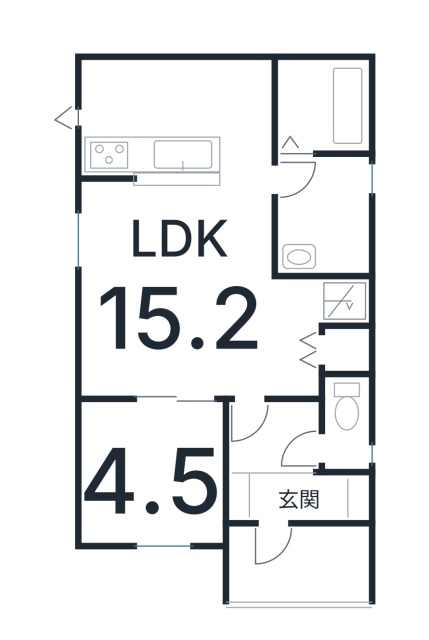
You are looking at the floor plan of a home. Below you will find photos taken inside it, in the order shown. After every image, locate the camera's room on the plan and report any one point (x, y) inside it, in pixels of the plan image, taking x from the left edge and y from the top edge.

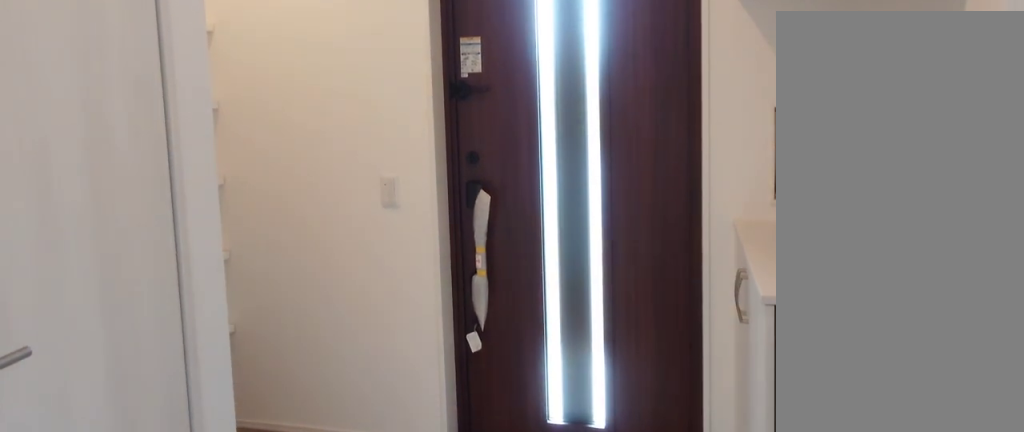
(289, 491)
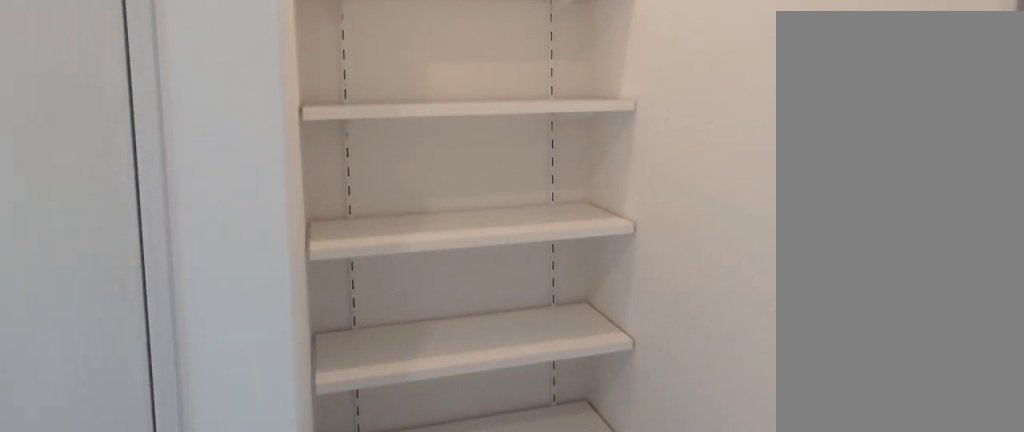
(289, 491)
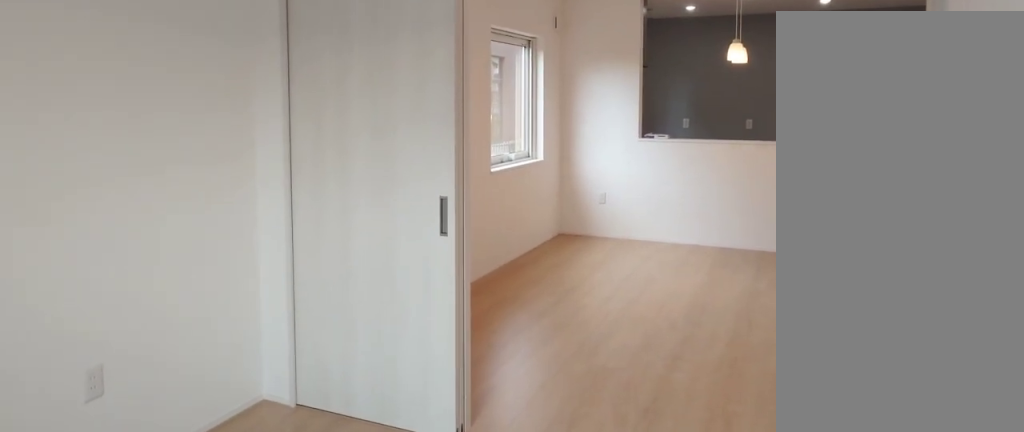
(139, 479)
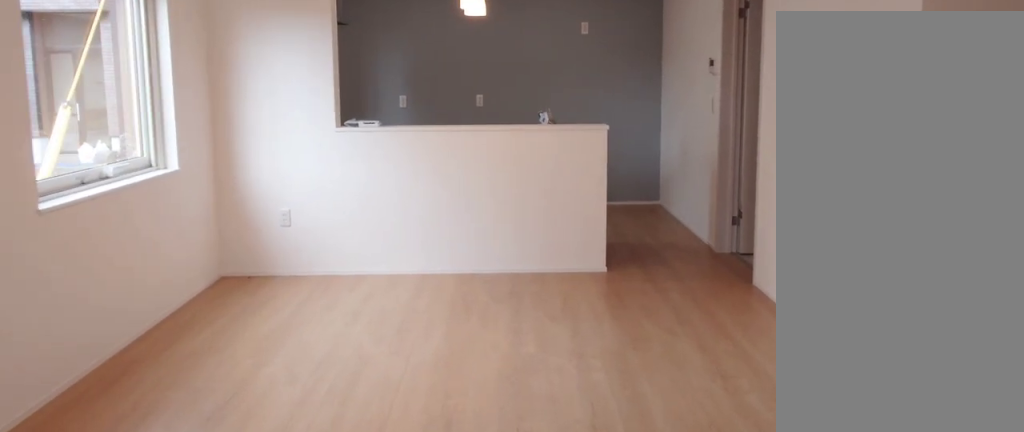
(163, 303)
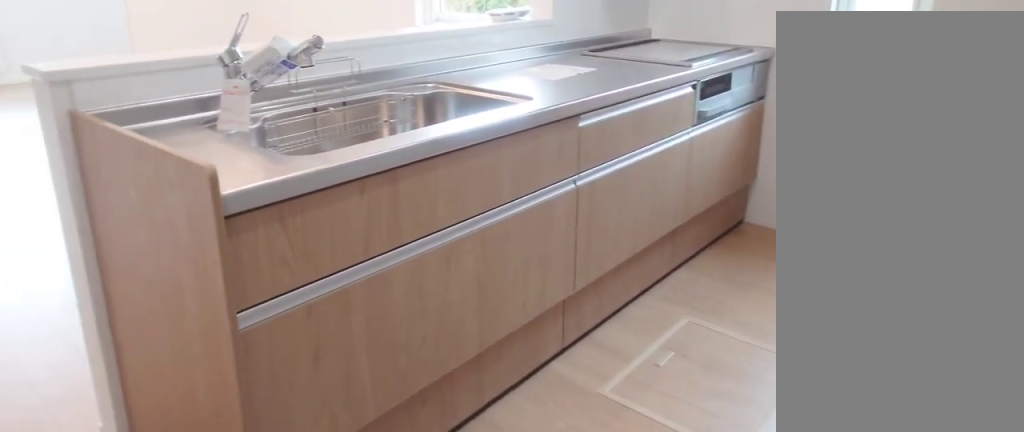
(168, 129)
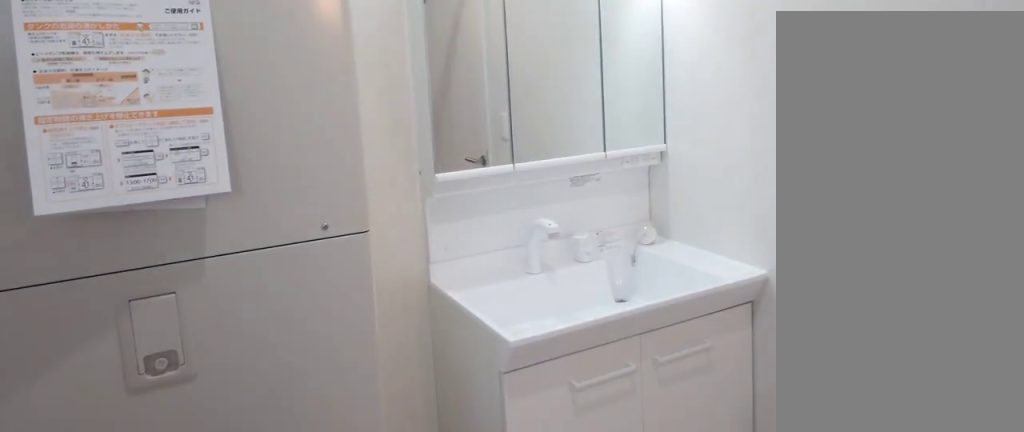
(318, 228)
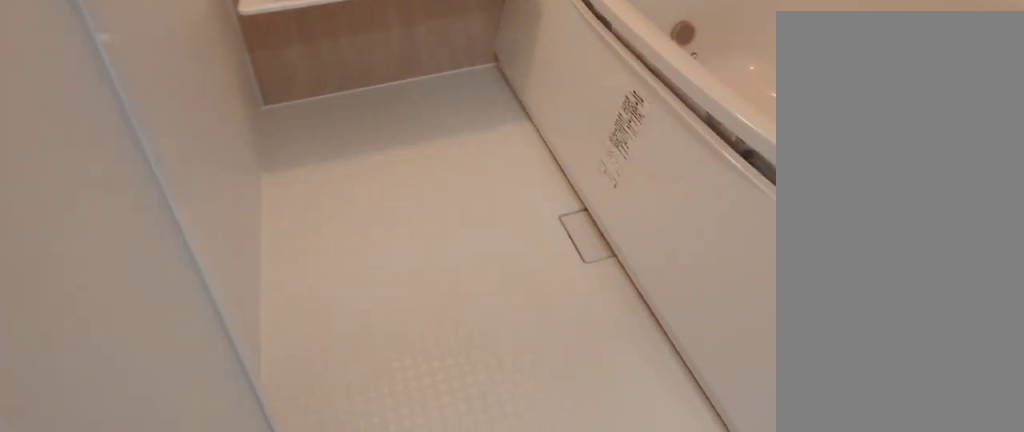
(325, 115)
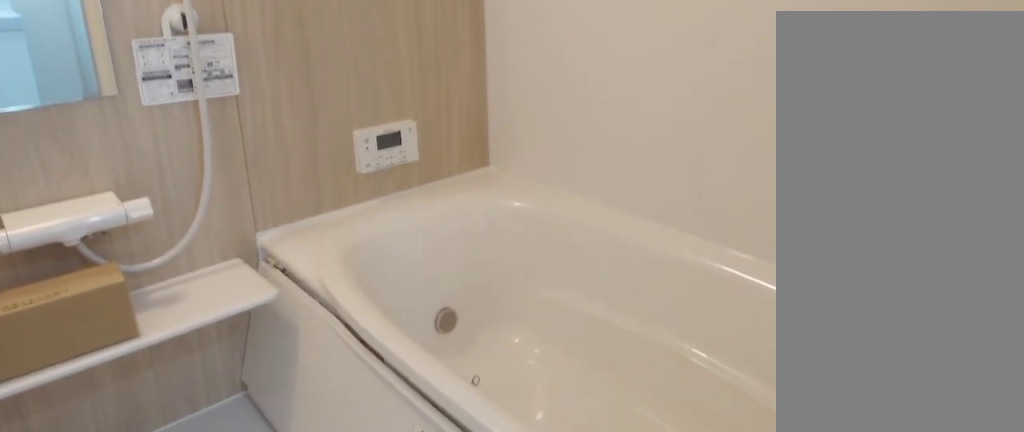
(325, 115)
